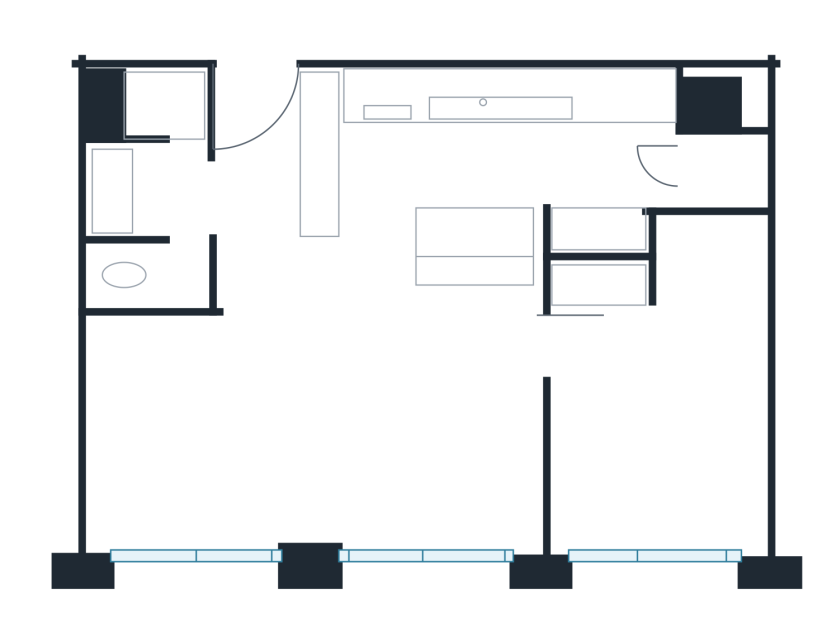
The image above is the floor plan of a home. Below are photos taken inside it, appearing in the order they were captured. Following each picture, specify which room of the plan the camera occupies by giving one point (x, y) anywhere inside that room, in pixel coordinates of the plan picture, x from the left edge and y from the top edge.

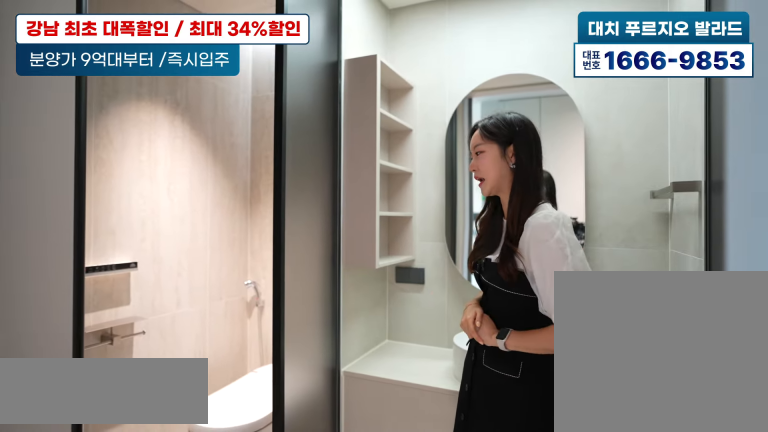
(165, 175)
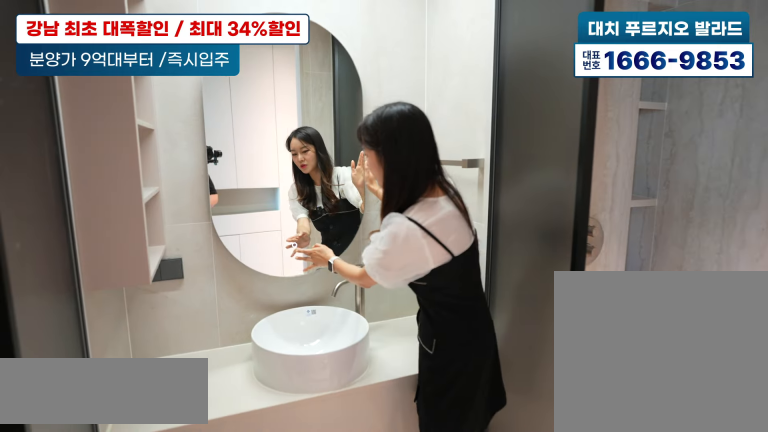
(166, 175)
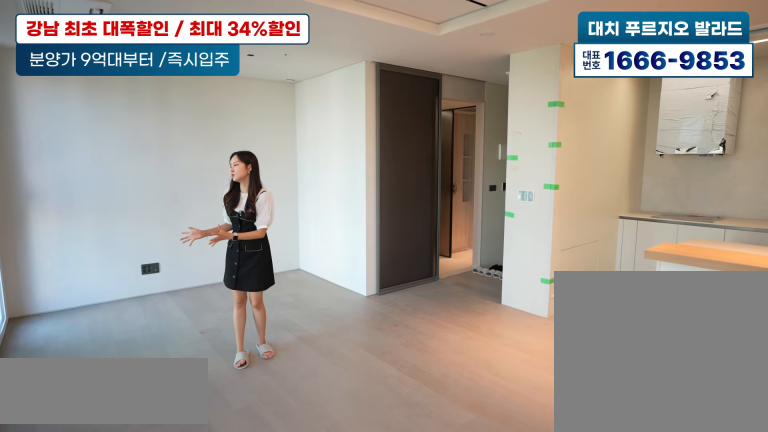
(281, 400)
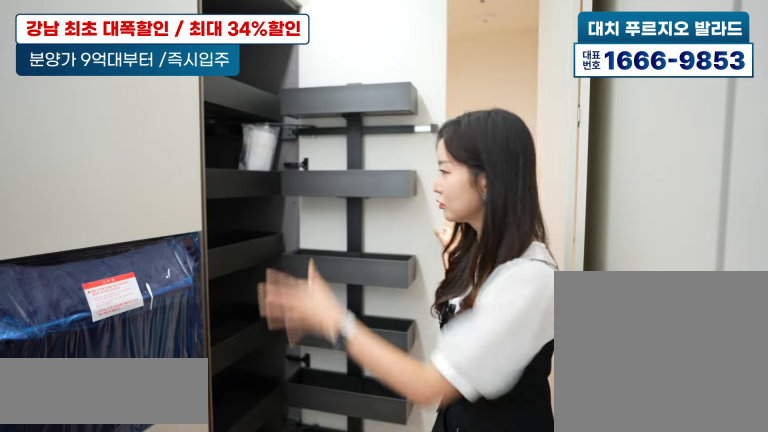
(528, 152)
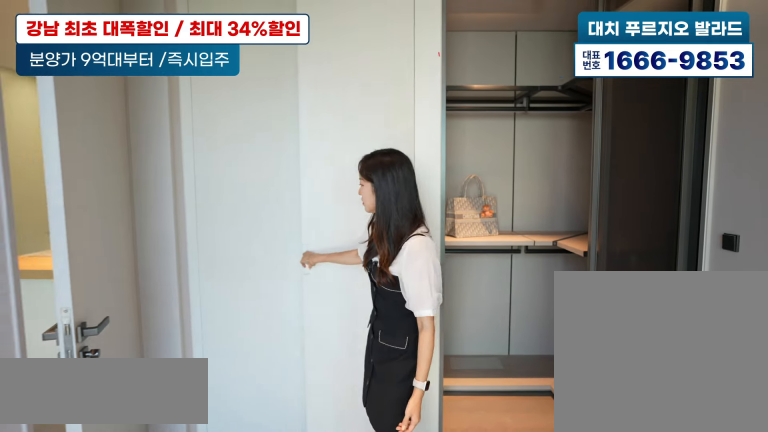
(649, 418)
